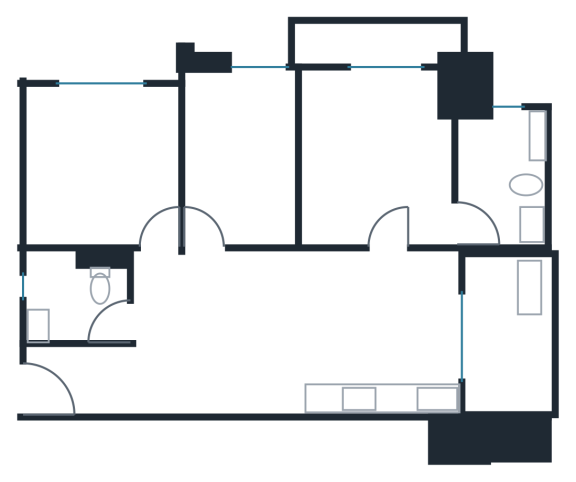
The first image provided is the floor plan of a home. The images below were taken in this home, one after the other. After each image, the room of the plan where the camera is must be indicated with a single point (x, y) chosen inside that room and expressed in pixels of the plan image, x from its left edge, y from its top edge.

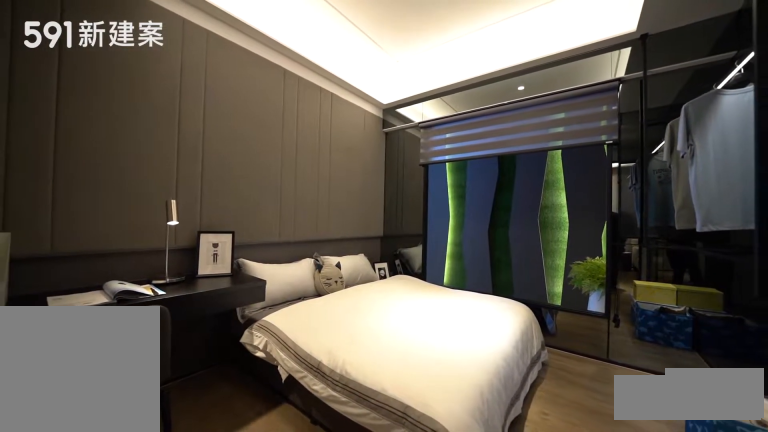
(98, 162)
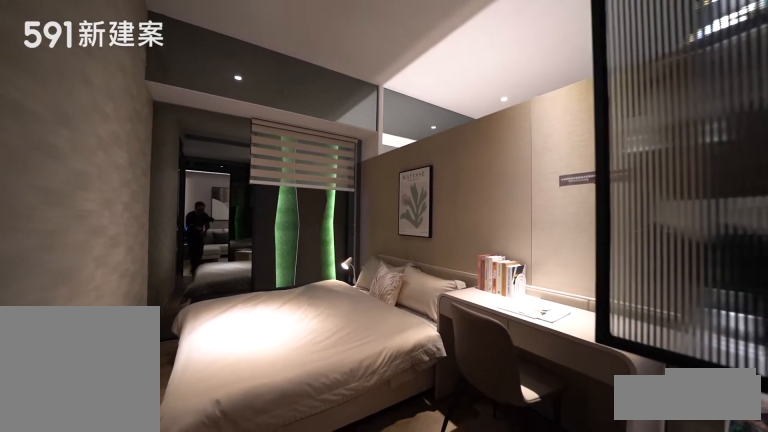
(244, 152)
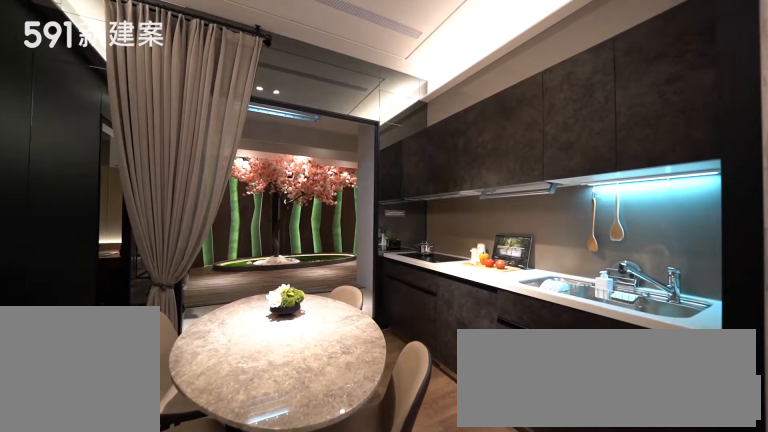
(383, 333)
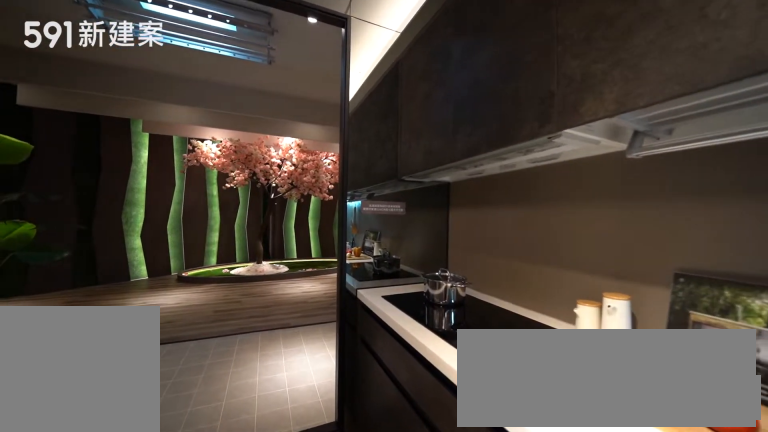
(383, 333)
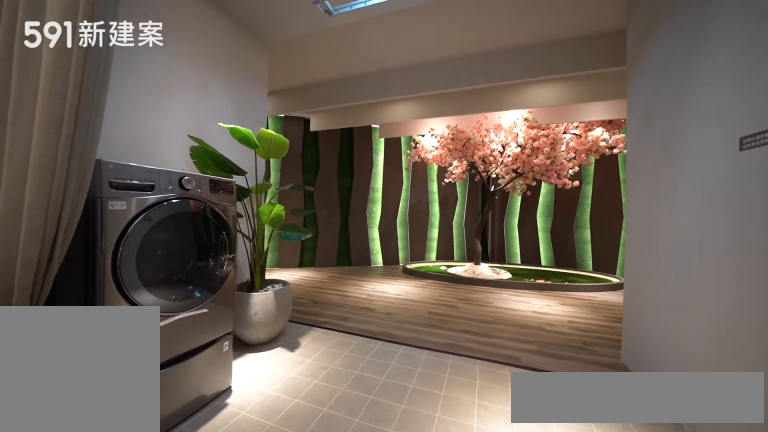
(509, 334)
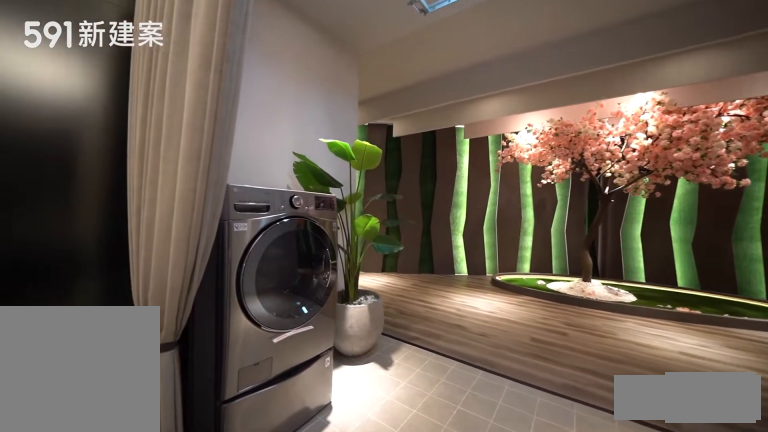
(509, 334)
